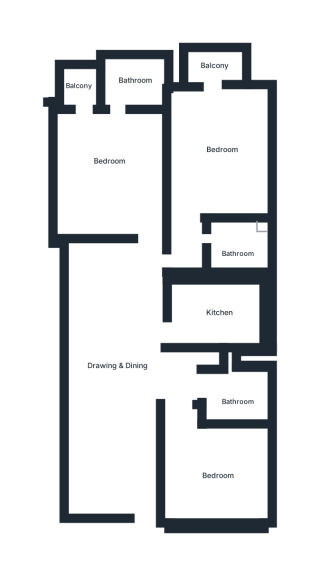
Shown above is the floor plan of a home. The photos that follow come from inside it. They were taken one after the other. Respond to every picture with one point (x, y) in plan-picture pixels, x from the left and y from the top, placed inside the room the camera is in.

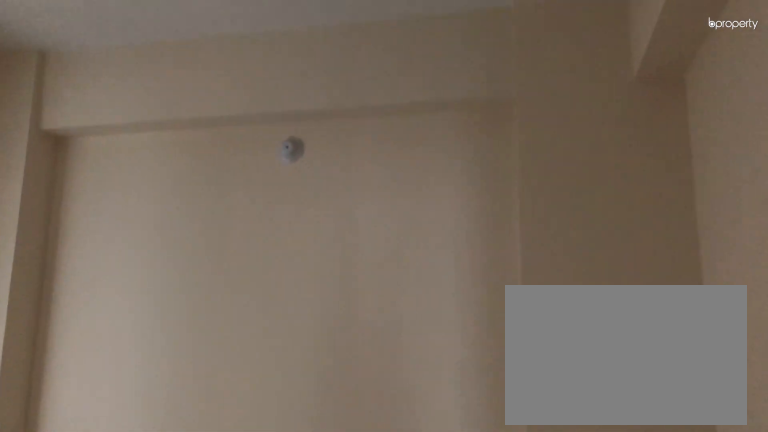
(208, 475)
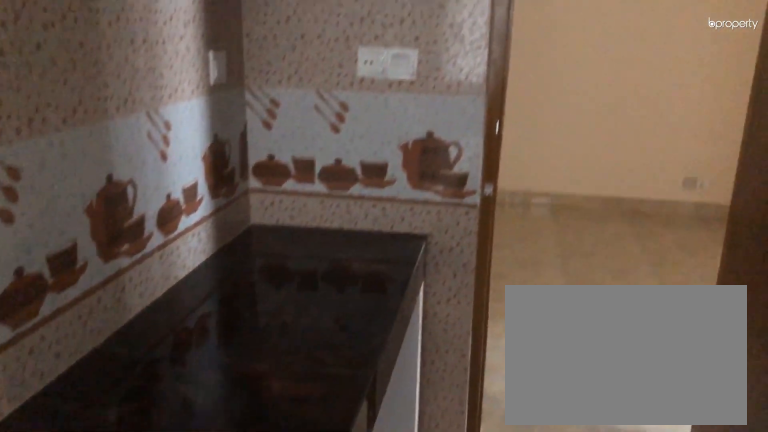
(218, 308)
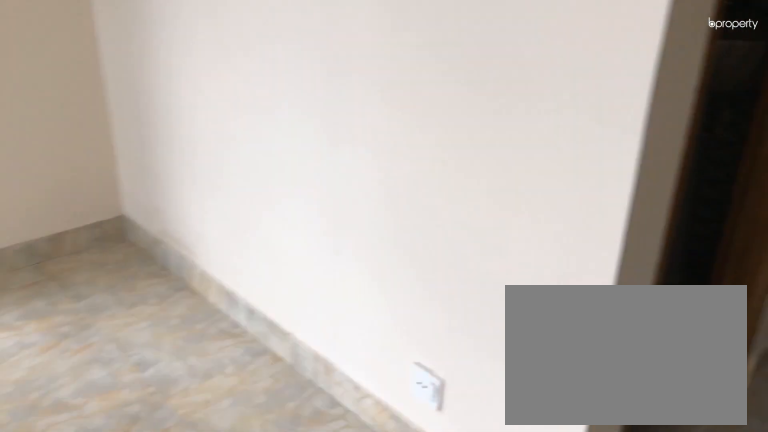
(215, 151)
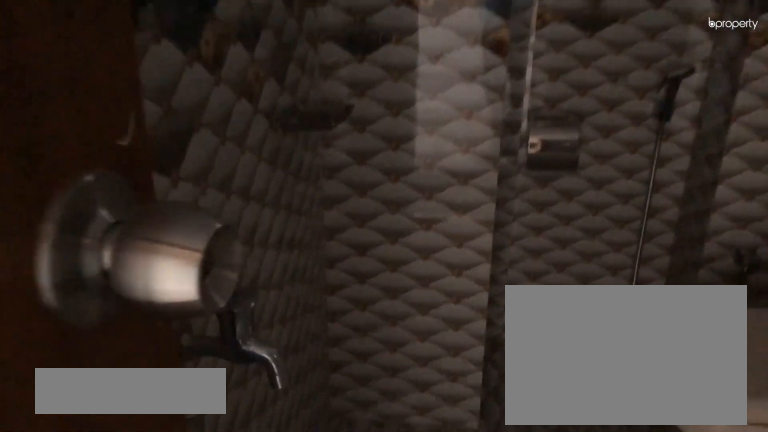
(234, 246)
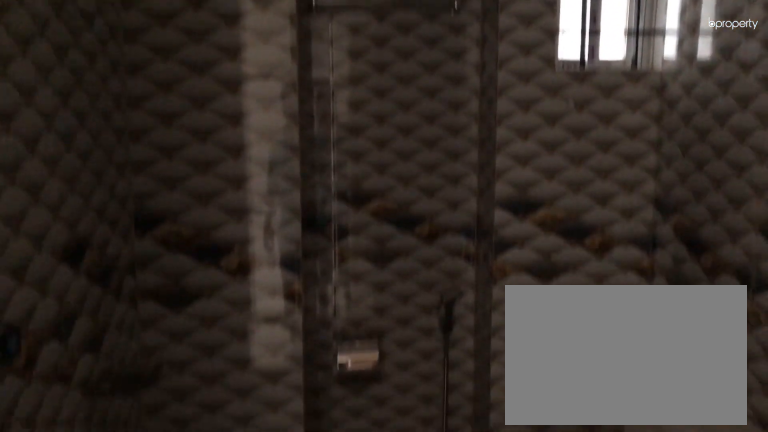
(233, 246)
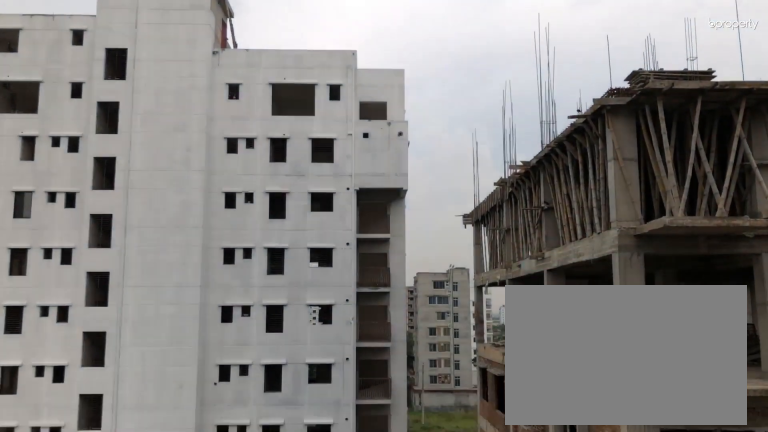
(211, 65)
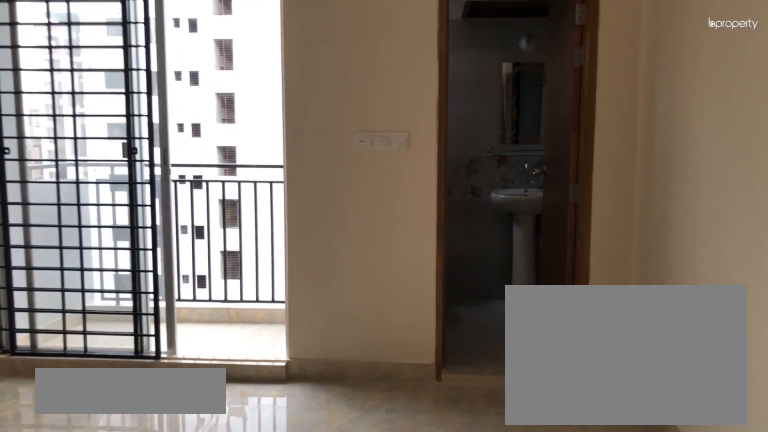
(109, 169)
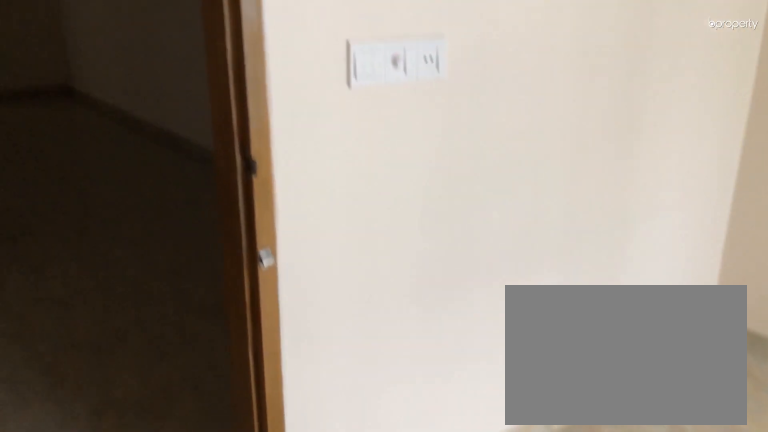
(109, 169)
